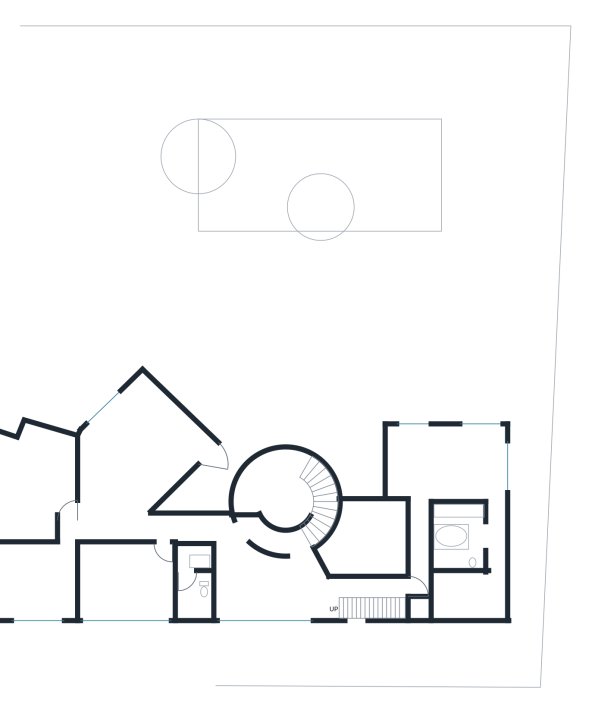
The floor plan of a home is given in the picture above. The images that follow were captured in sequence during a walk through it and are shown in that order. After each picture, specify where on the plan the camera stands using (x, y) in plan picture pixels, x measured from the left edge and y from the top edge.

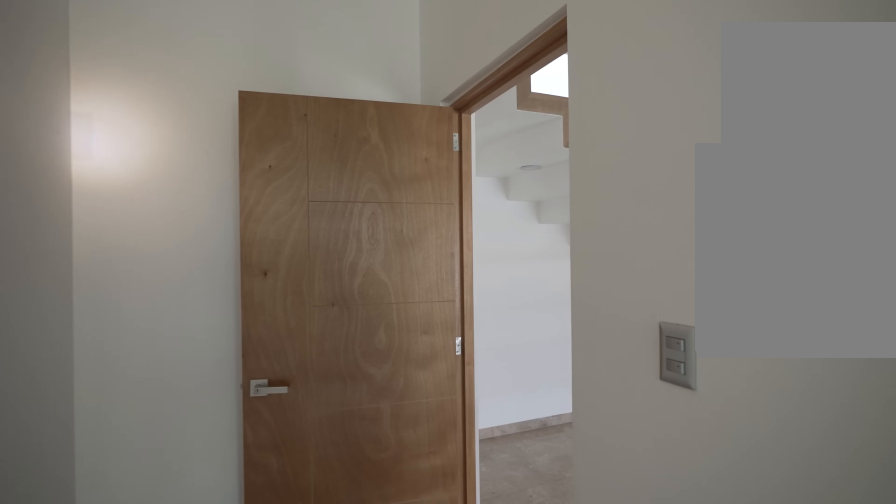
(420, 571)
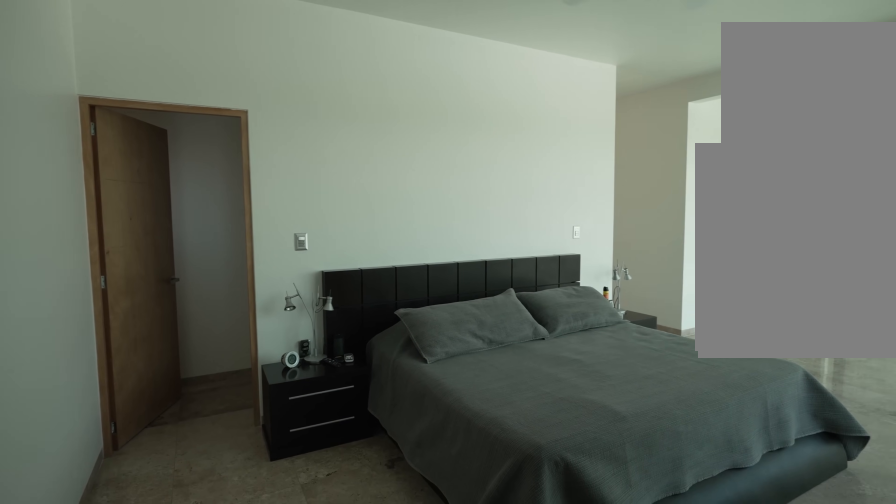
(495, 453)
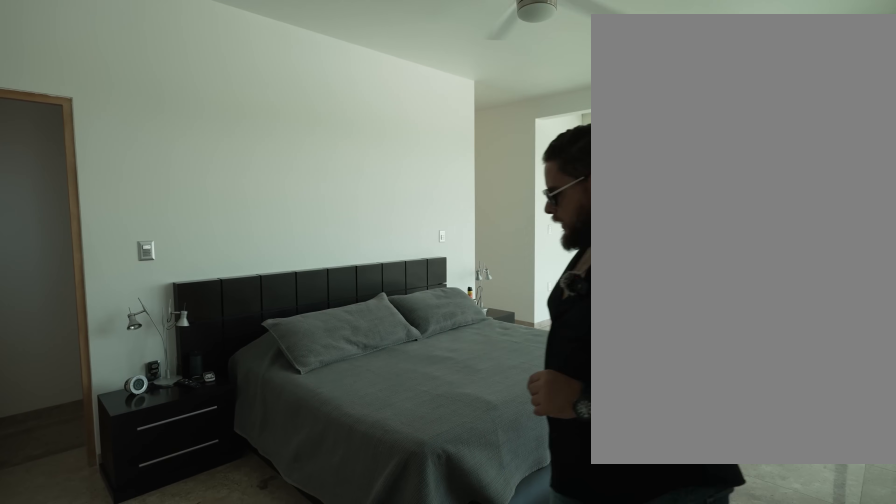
(495, 453)
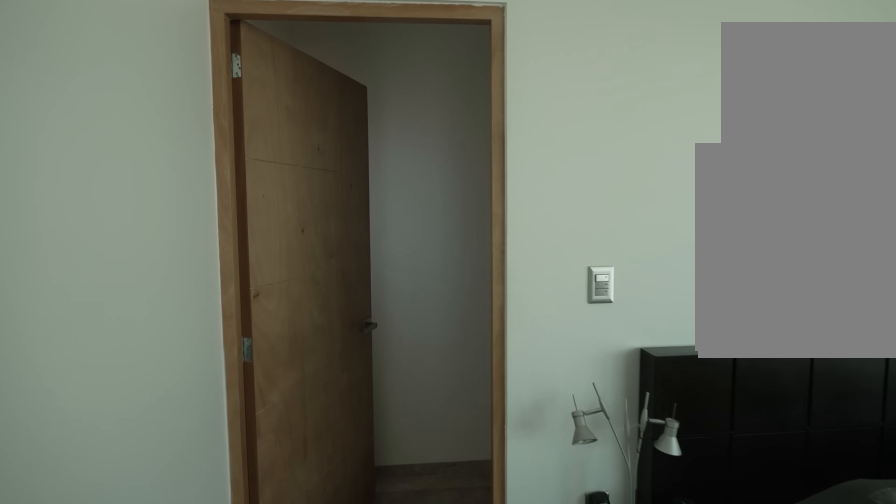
(495, 453)
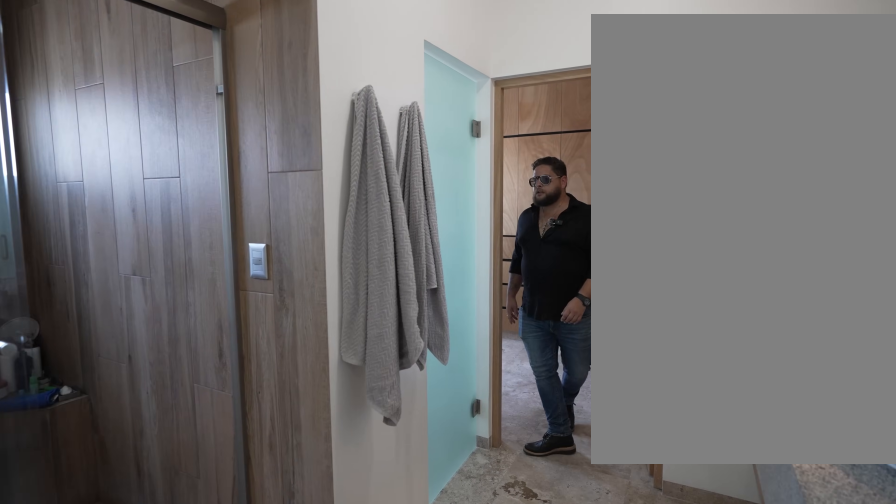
(495, 548)
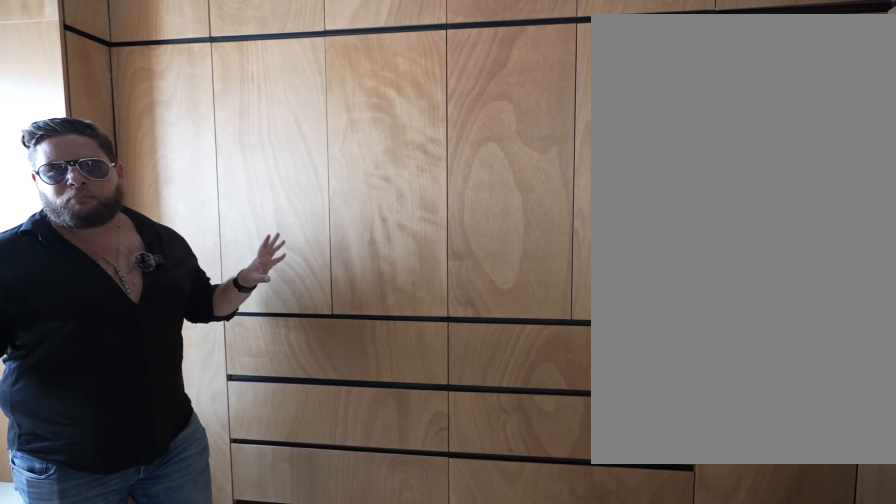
(464, 598)
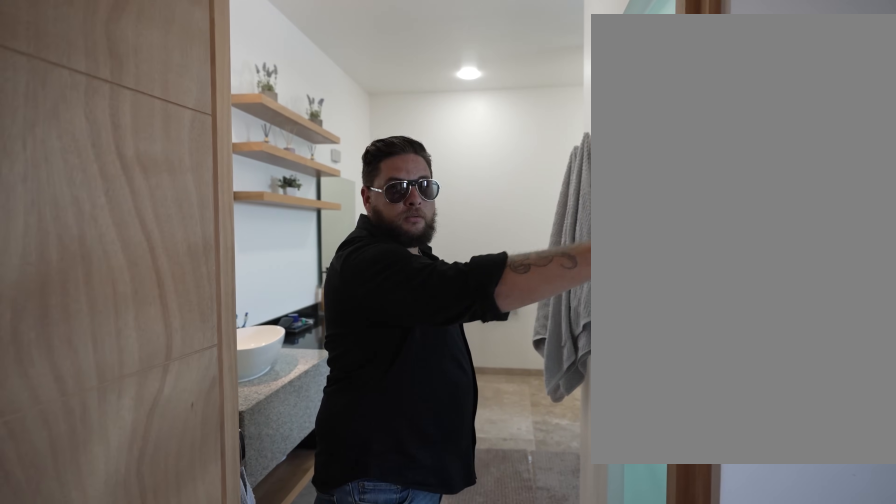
(471, 598)
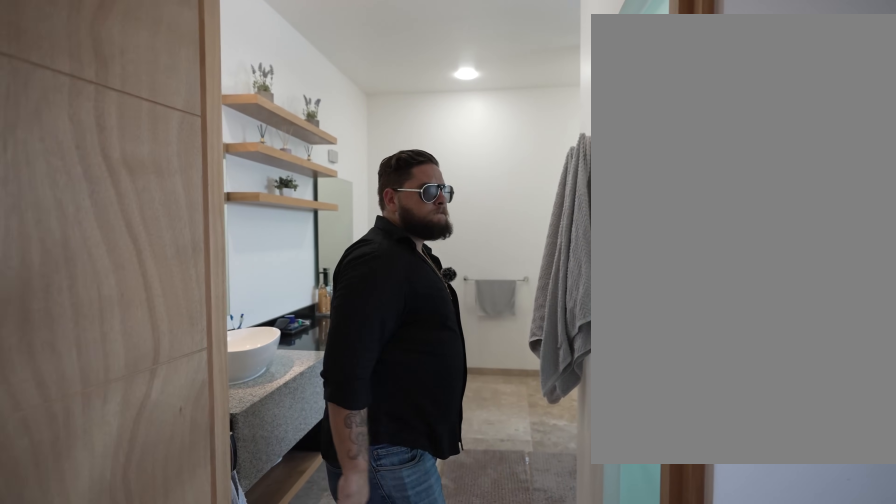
(490, 593)
